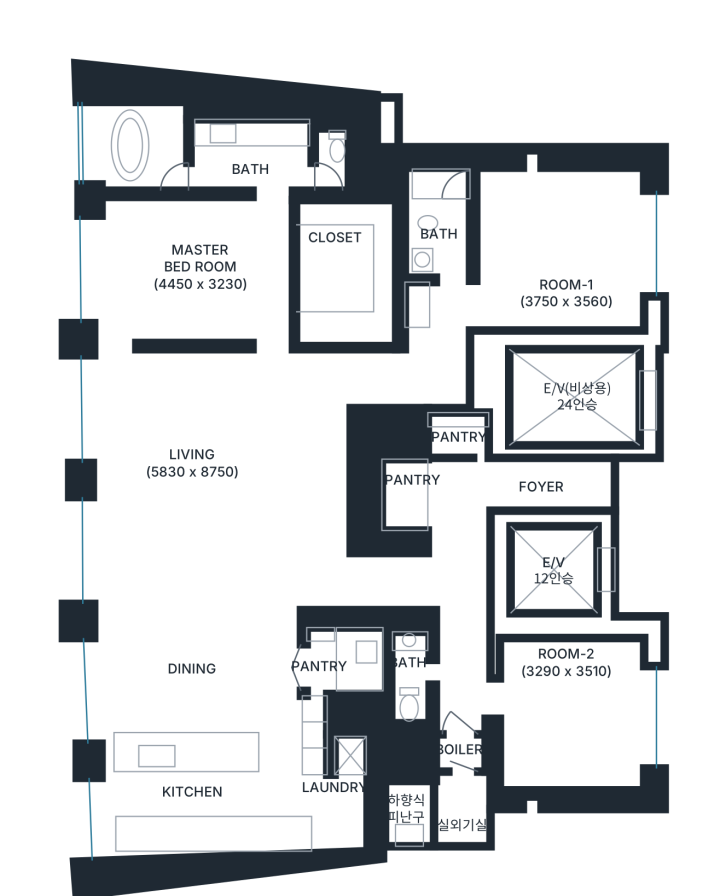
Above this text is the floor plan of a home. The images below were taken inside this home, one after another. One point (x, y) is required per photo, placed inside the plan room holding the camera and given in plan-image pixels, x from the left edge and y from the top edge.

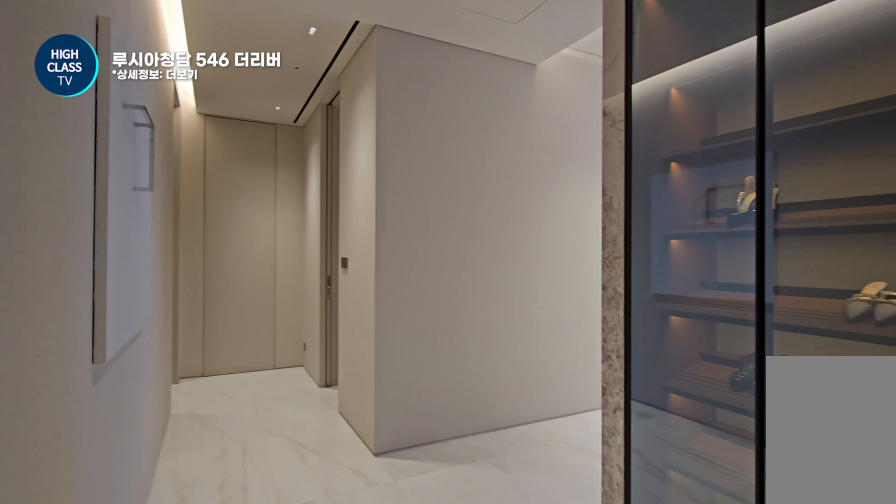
(484, 481)
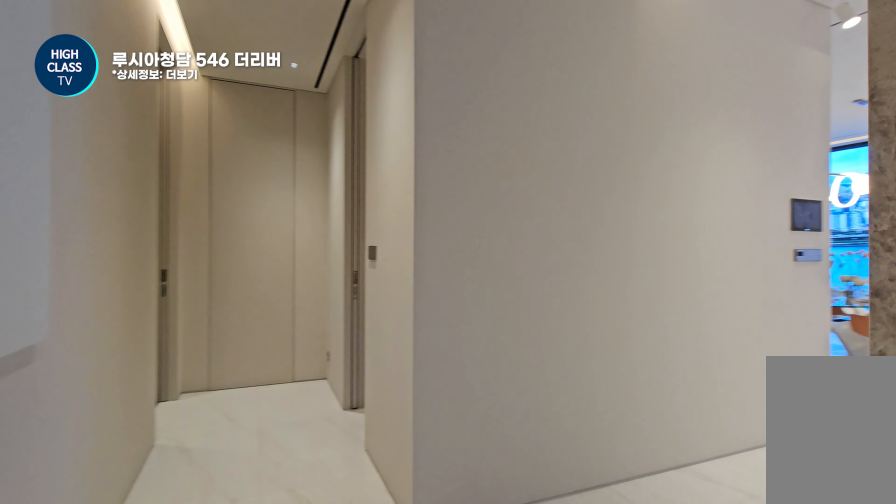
(419, 583)
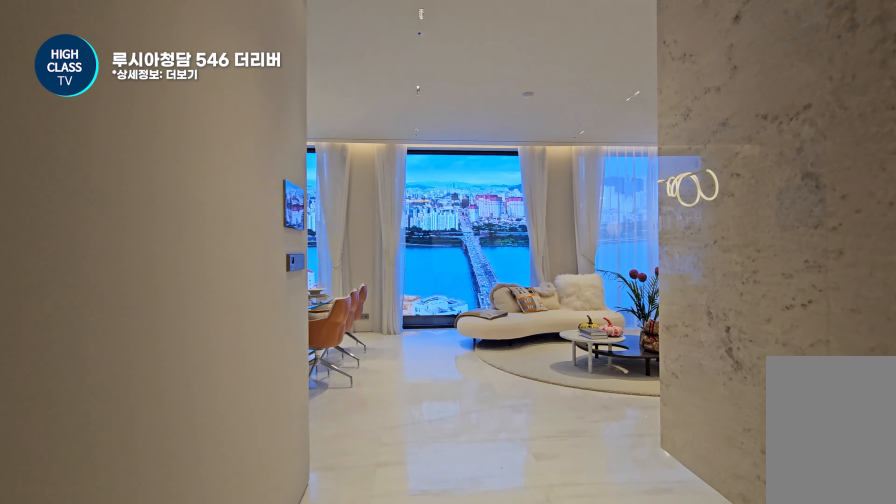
(419, 583)
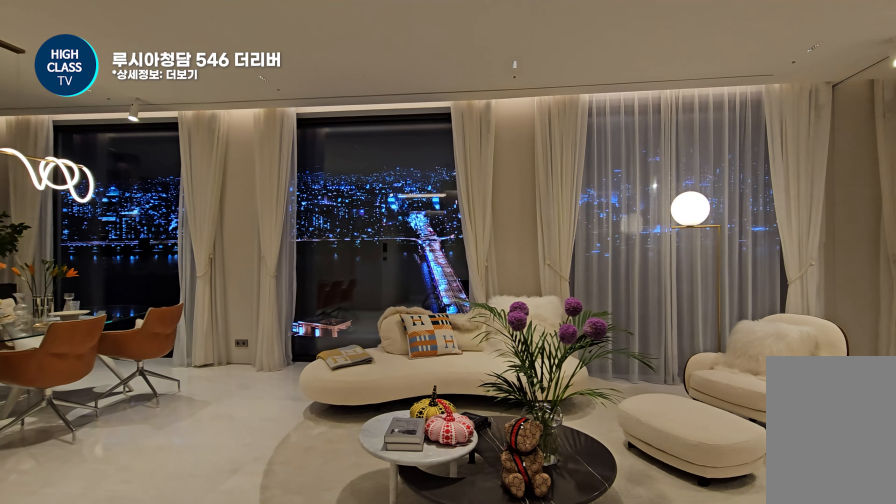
(211, 473)
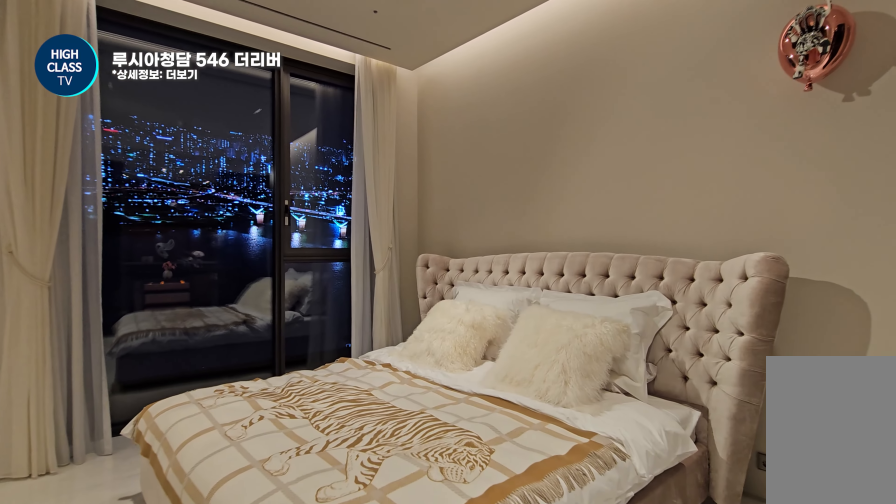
(242, 265)
